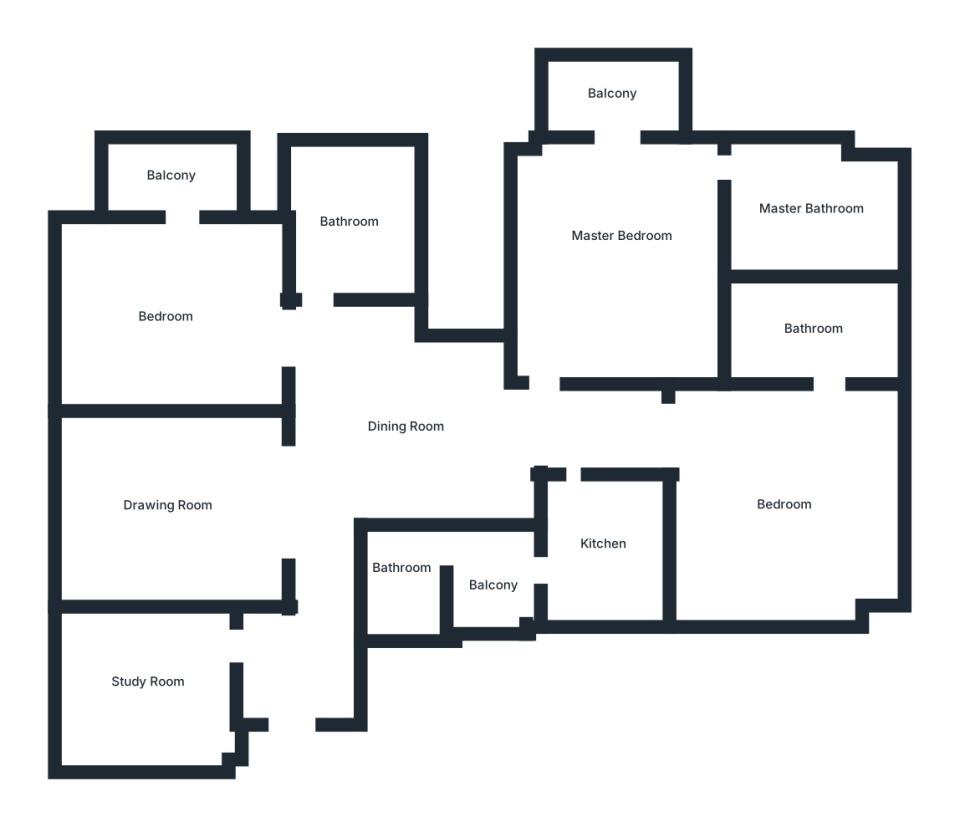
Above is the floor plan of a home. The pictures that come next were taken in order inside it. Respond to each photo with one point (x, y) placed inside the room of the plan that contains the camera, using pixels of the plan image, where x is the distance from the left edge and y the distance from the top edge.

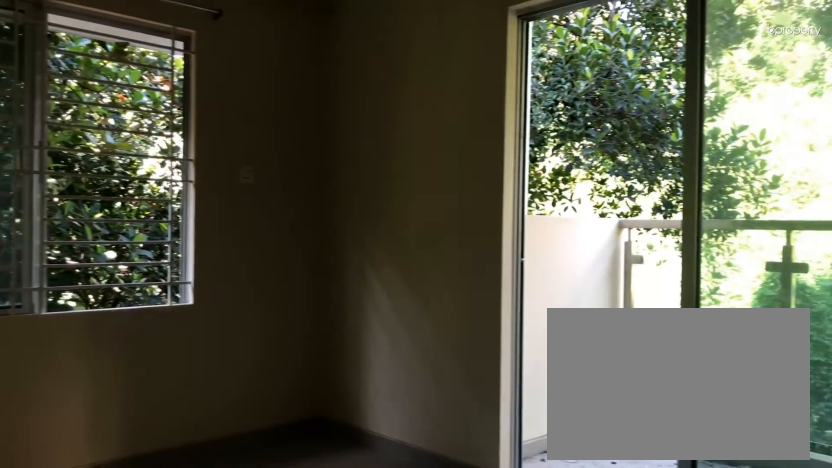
(165, 317)
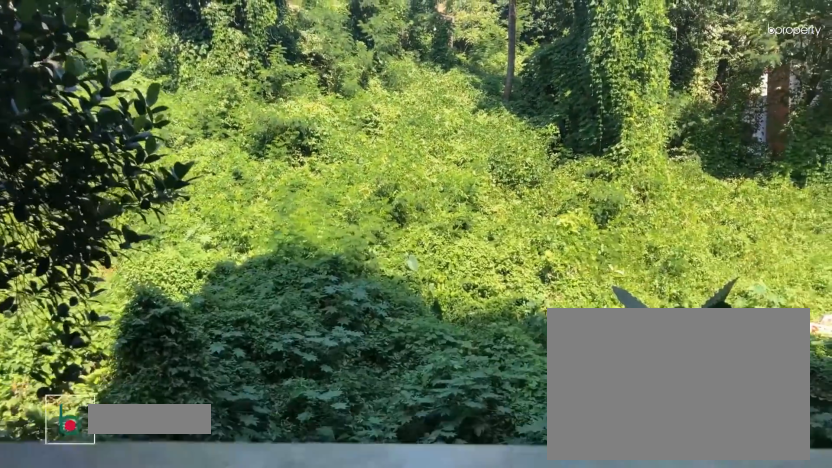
(170, 176)
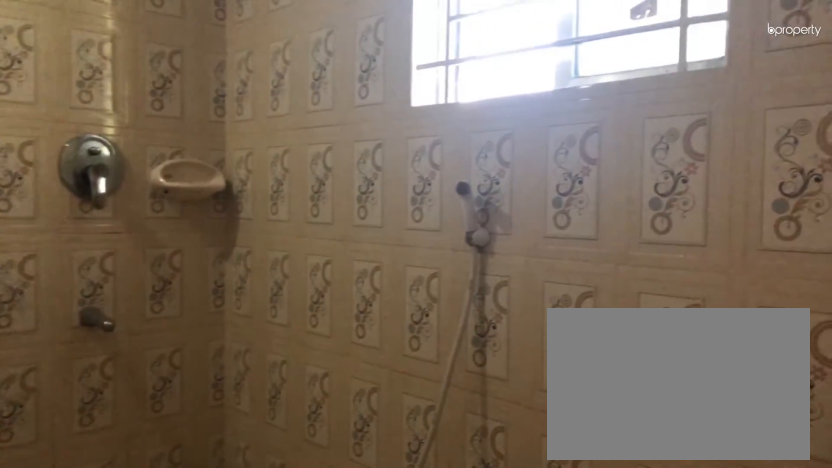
(350, 220)
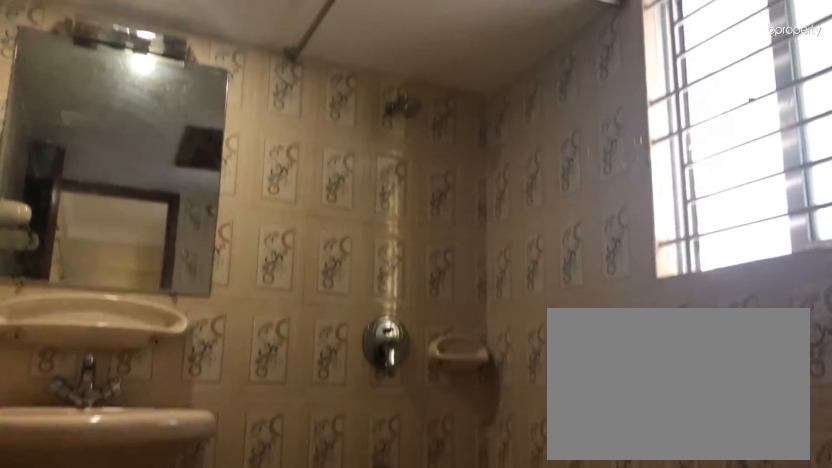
(349, 220)
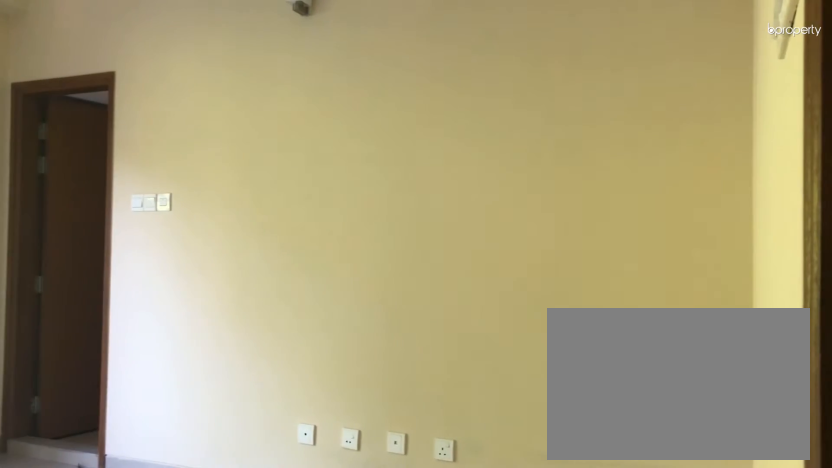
(625, 237)
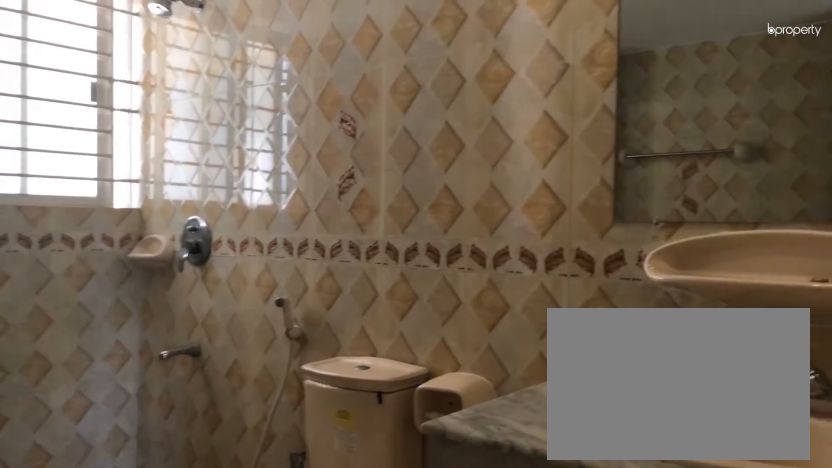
(810, 209)
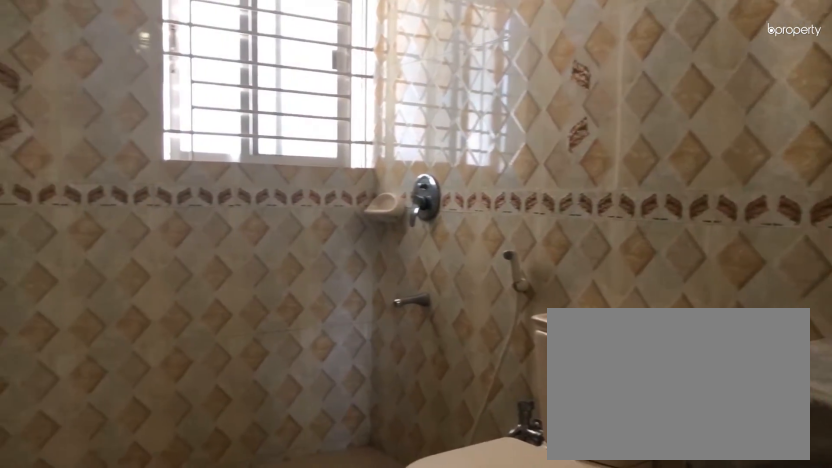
(810, 209)
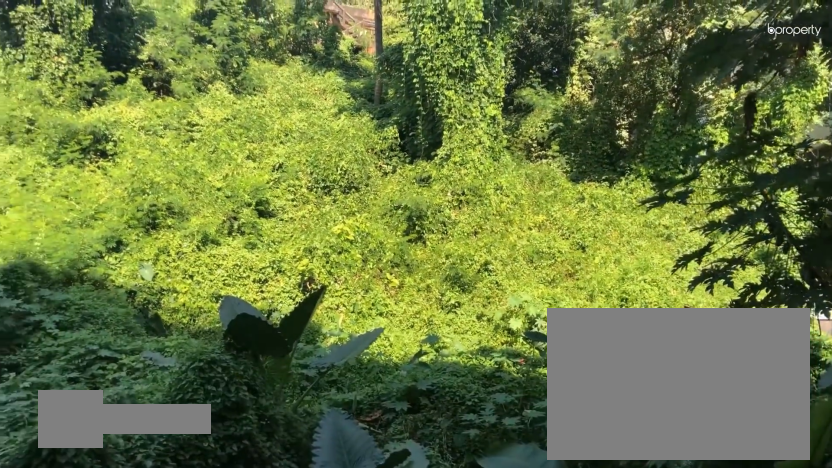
(614, 93)
